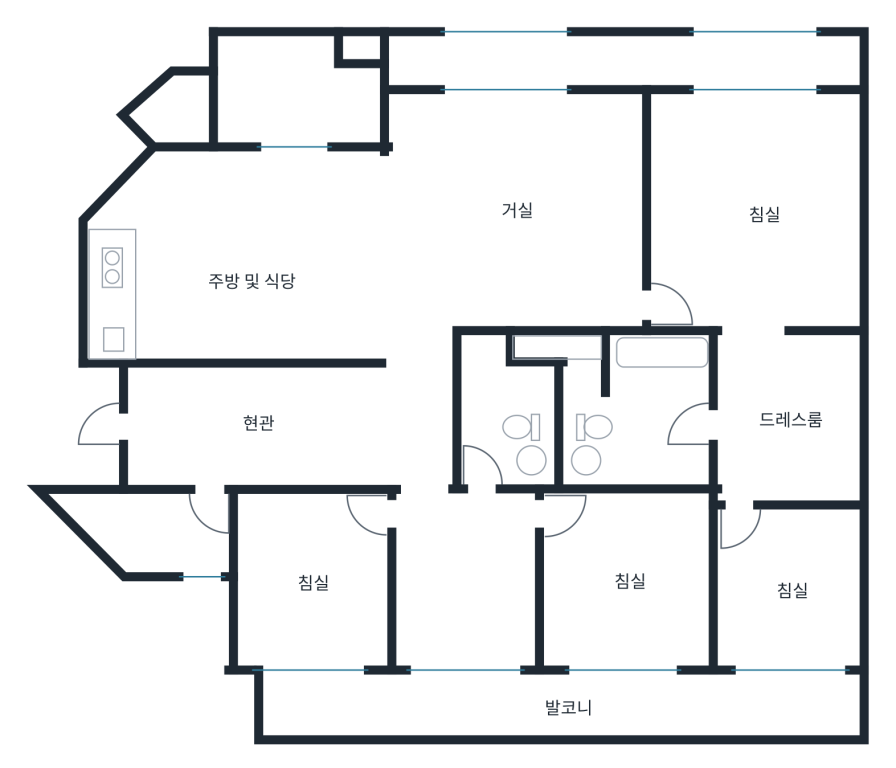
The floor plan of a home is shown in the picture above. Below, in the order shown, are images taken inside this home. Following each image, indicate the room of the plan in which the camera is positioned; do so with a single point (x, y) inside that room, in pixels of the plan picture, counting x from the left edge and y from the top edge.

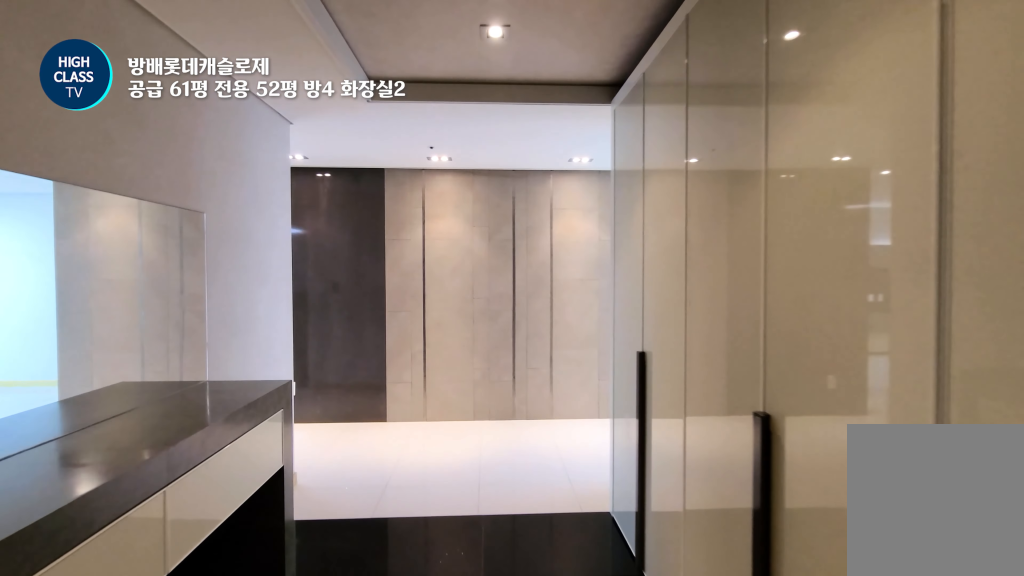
(258, 423)
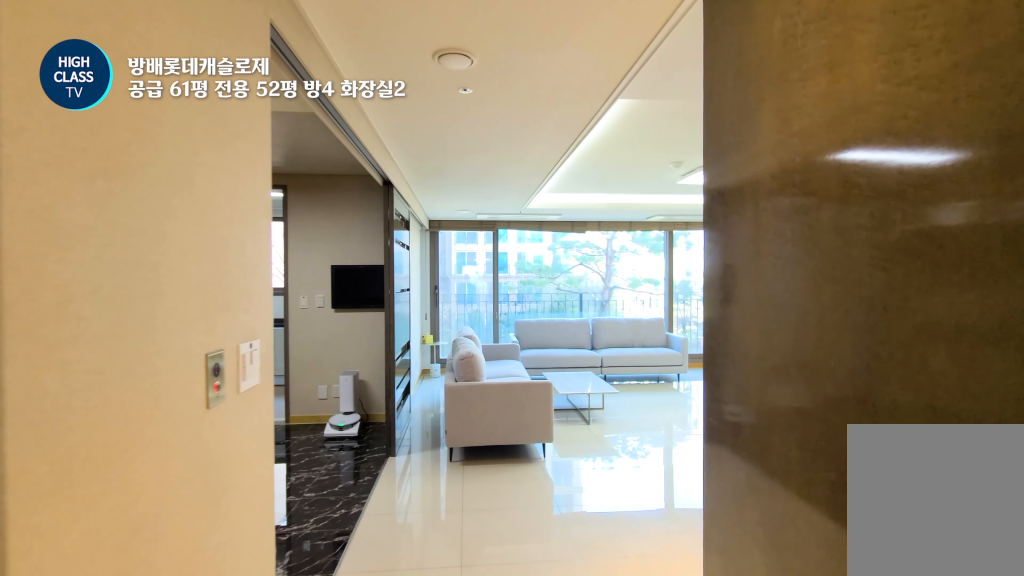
(418, 407)
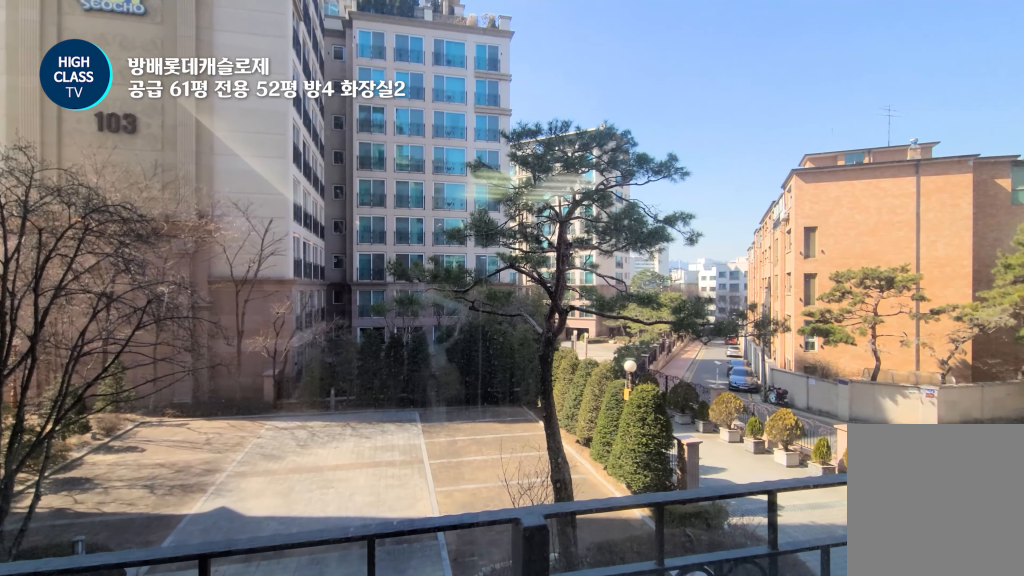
(515, 196)
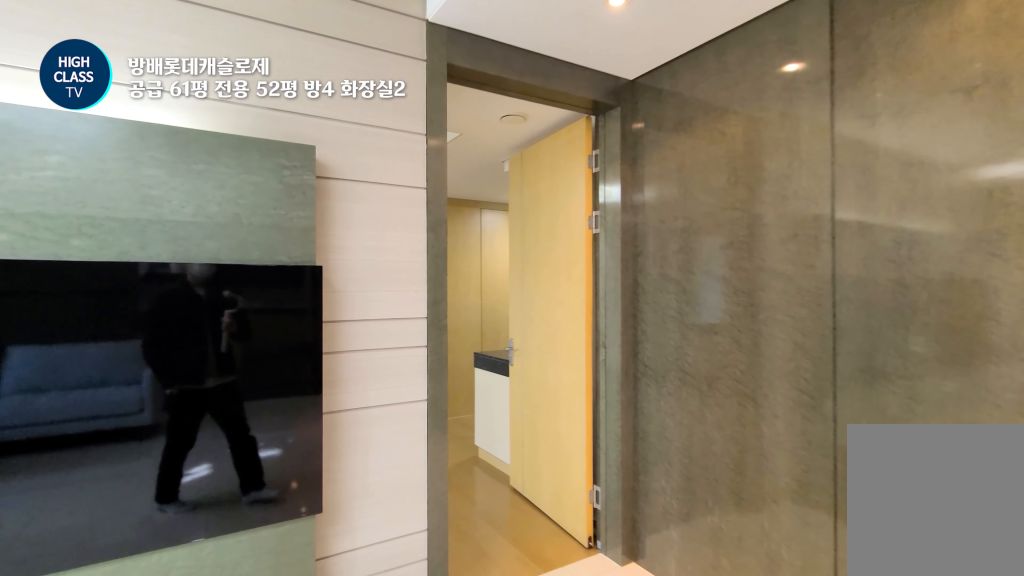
(515, 196)
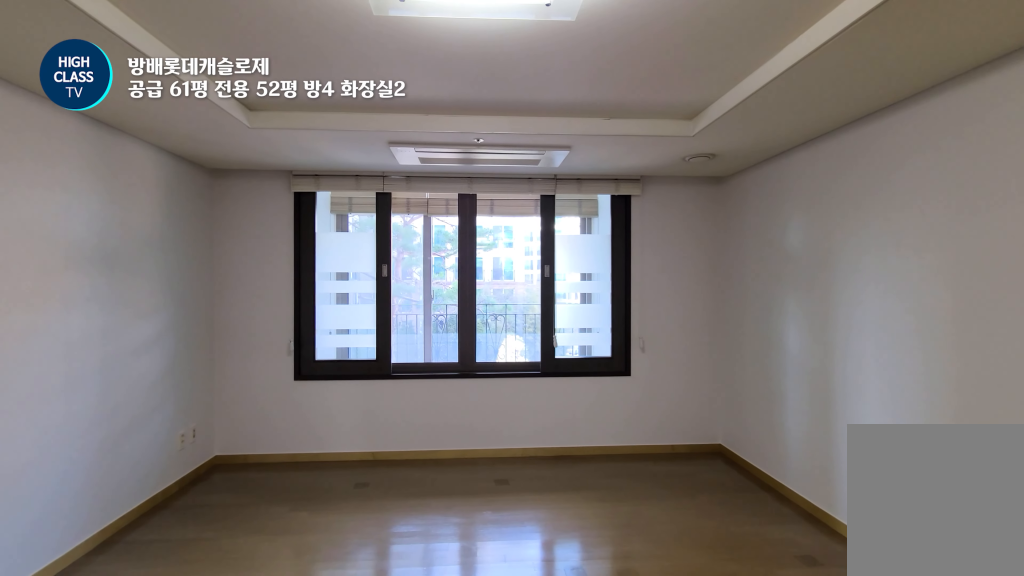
(753, 181)
